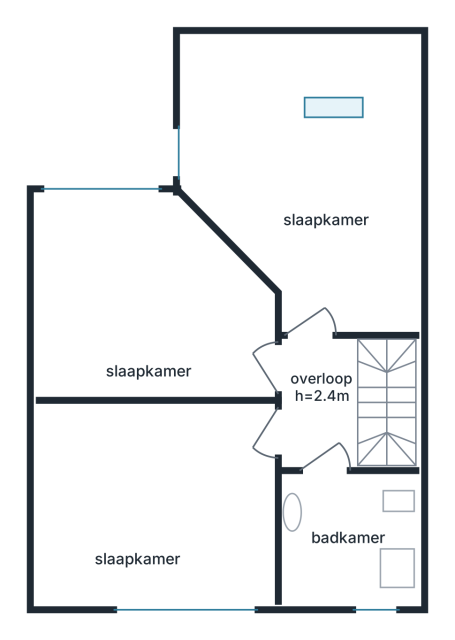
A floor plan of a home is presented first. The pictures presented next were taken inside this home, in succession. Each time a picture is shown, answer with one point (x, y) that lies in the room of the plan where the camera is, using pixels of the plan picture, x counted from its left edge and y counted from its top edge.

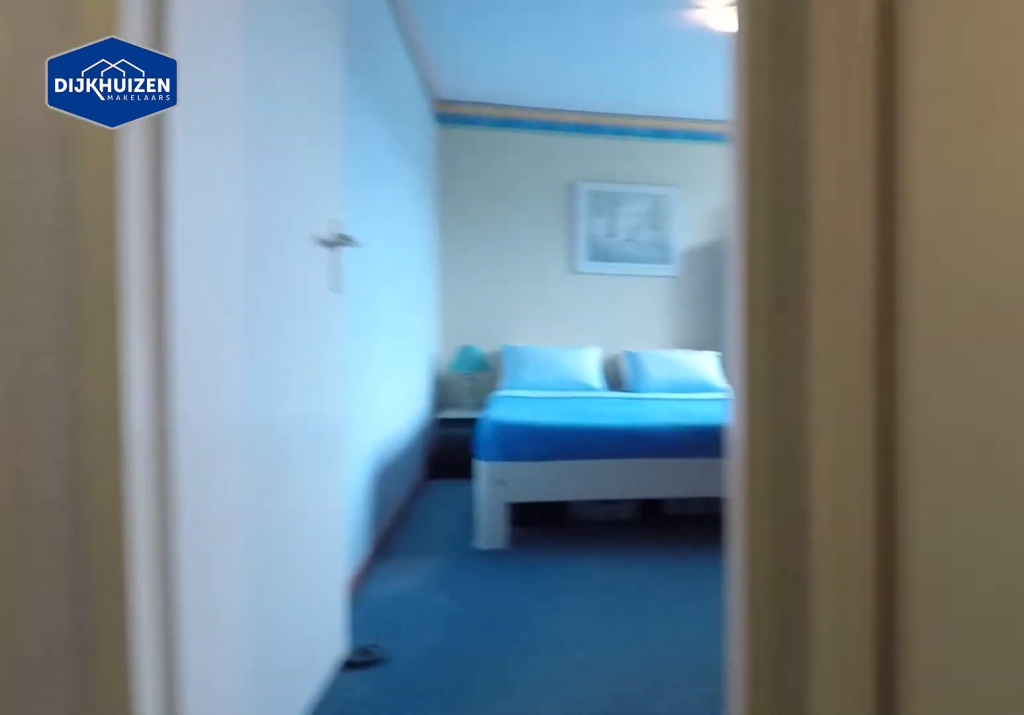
(320, 402)
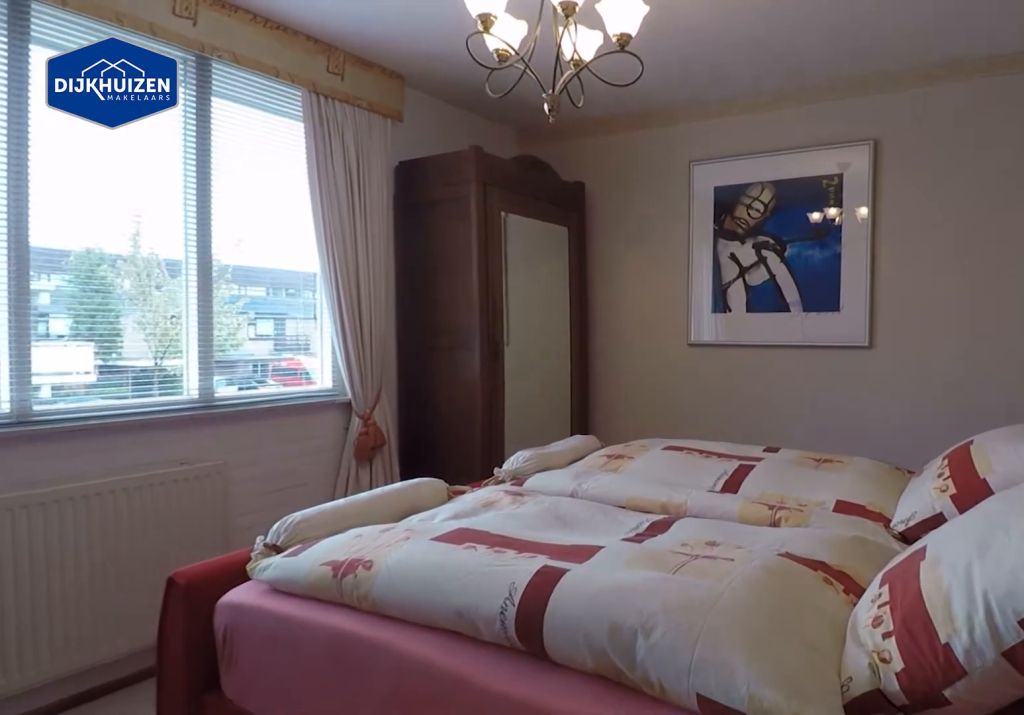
(156, 501)
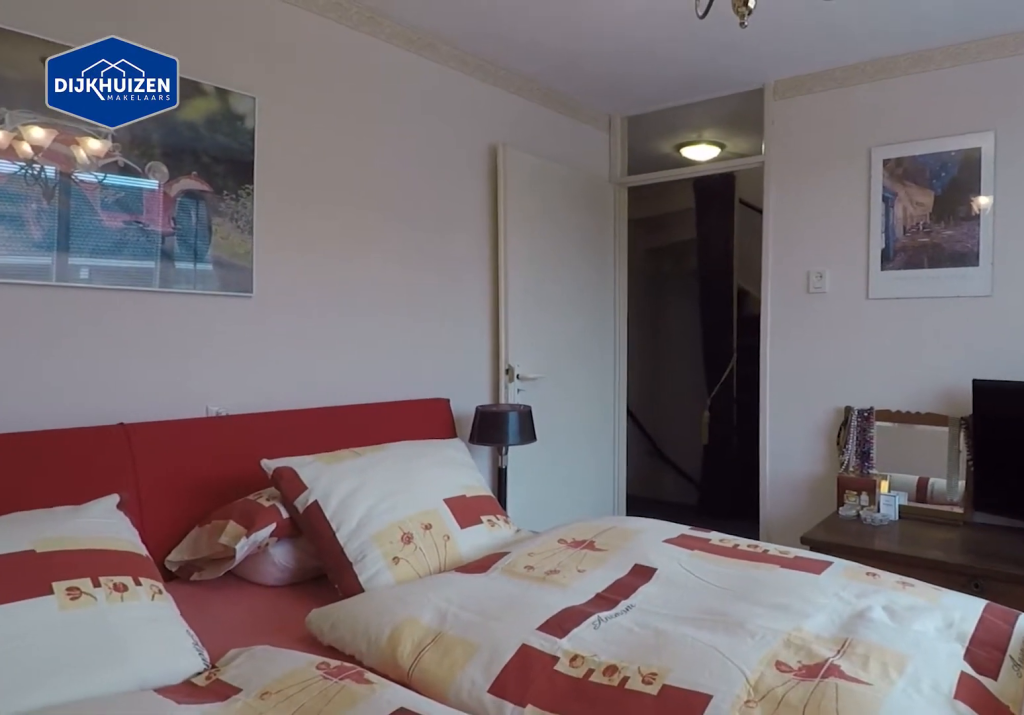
(156, 501)
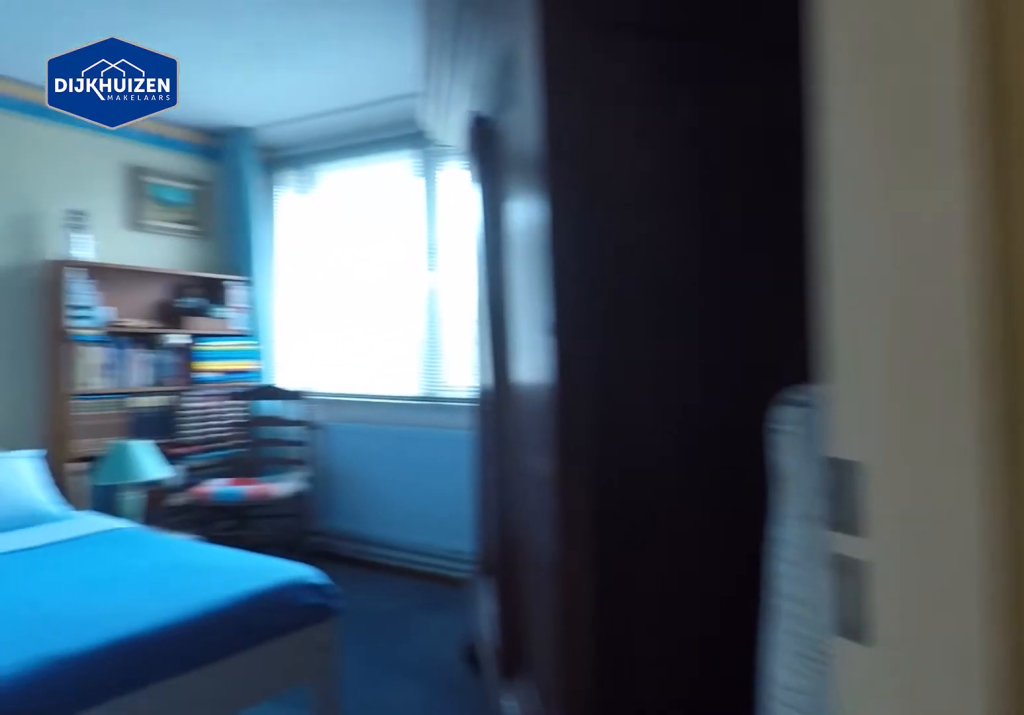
(320, 402)
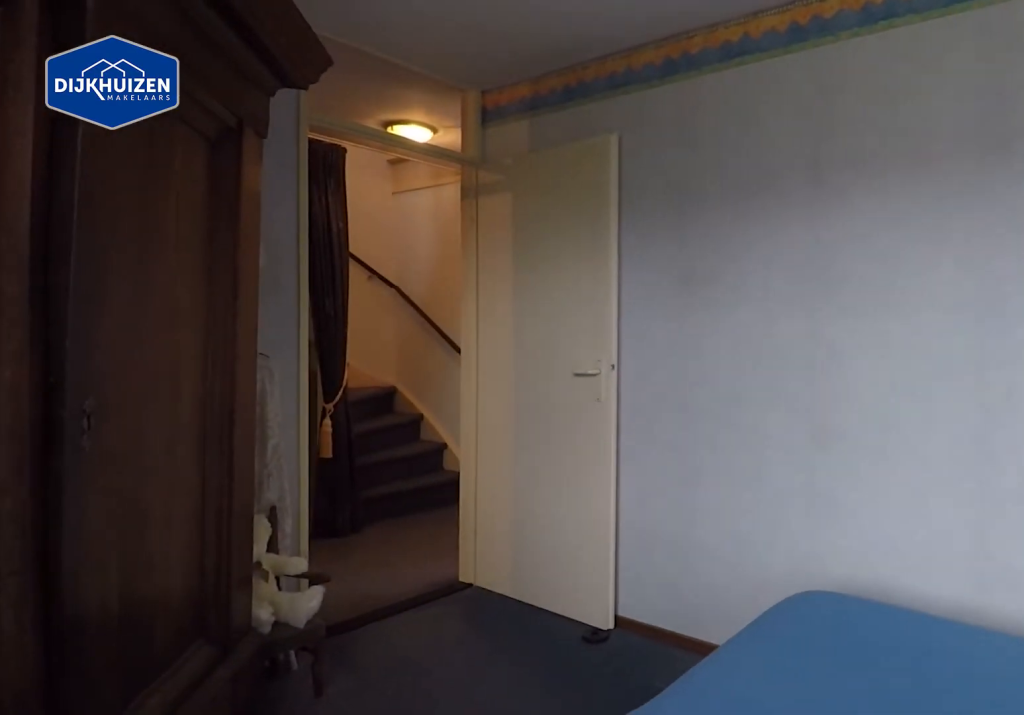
(134, 317)
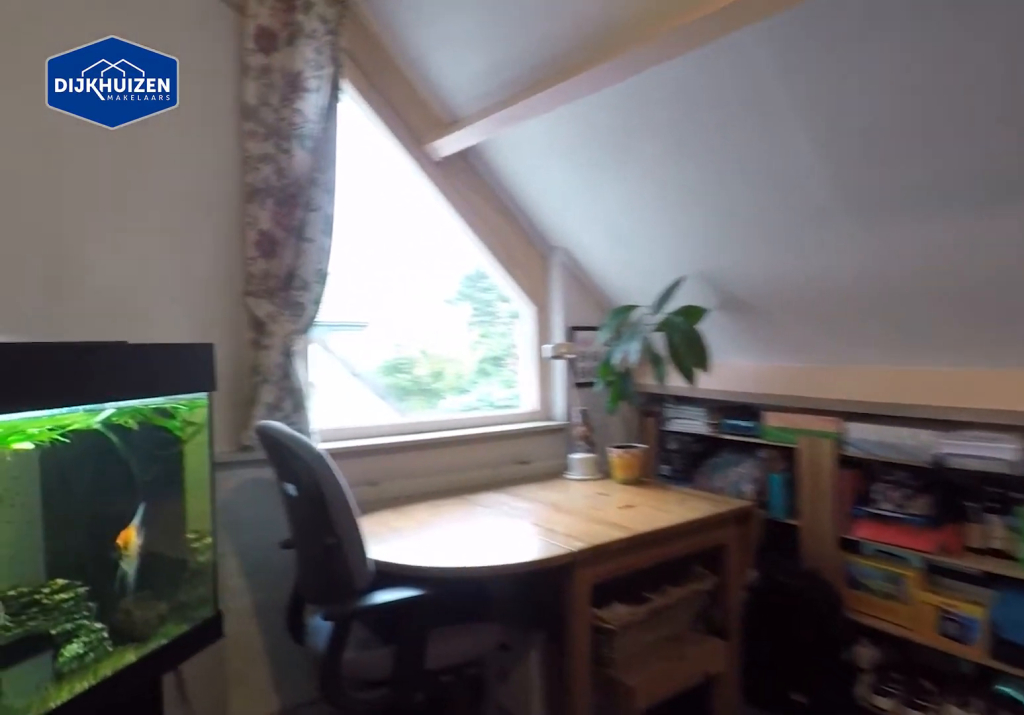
(380, 272)
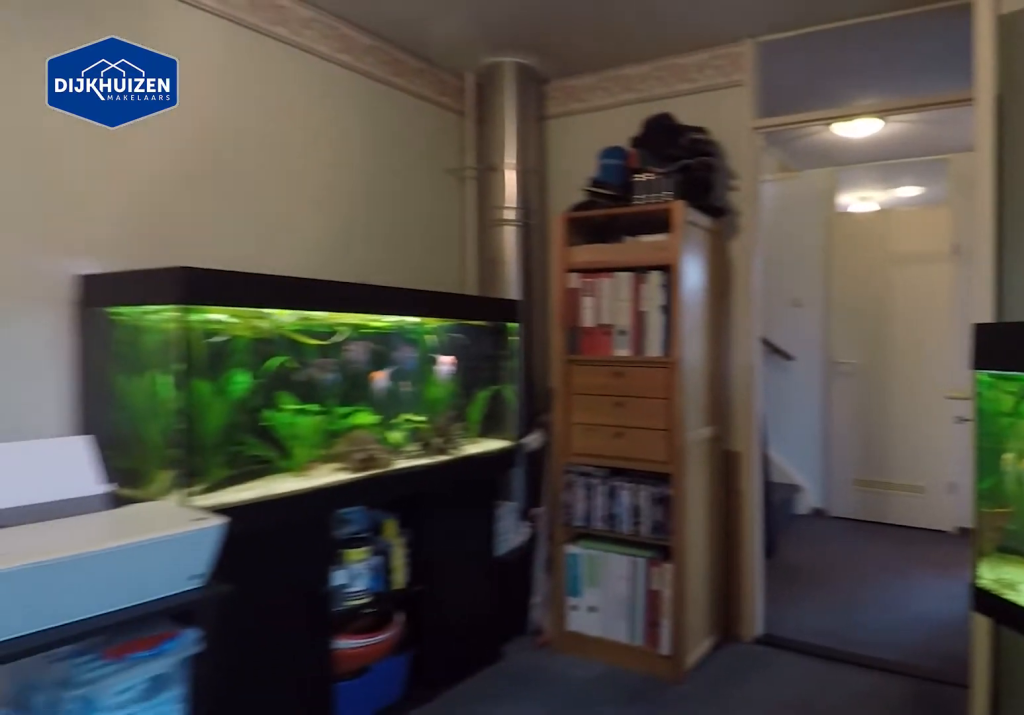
(380, 272)
